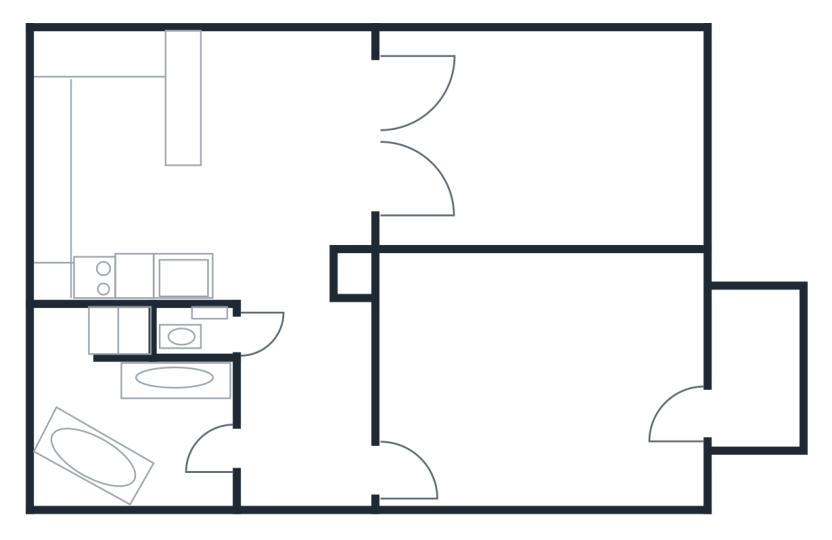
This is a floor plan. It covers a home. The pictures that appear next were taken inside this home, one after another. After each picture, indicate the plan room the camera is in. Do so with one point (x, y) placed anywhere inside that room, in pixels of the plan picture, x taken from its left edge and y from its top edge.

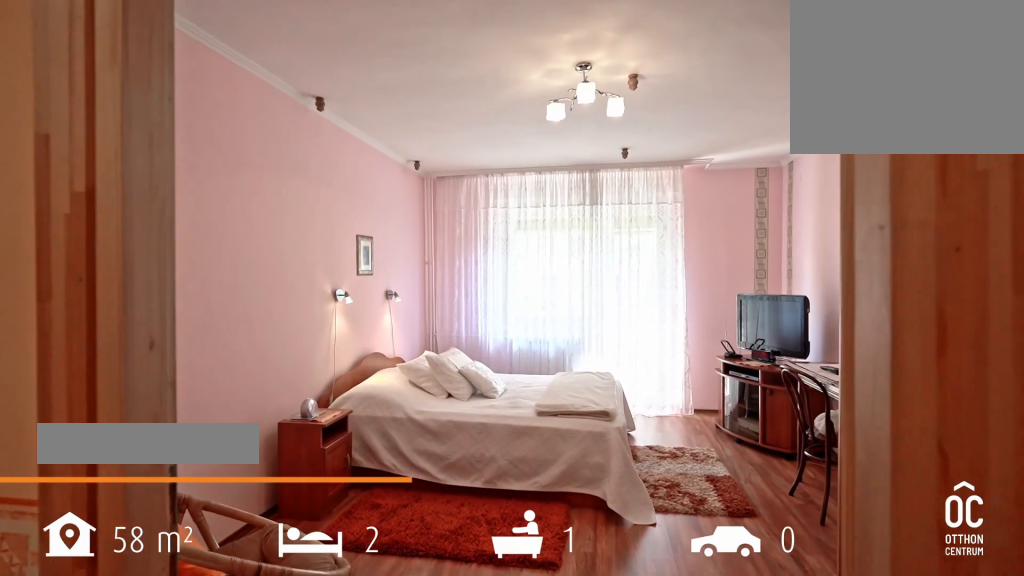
(562, 405)
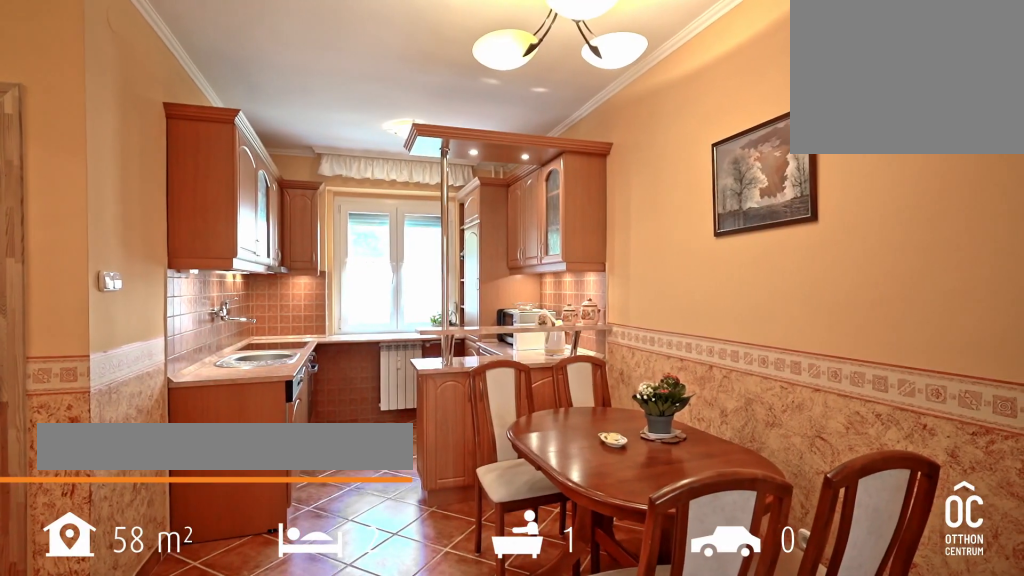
(276, 197)
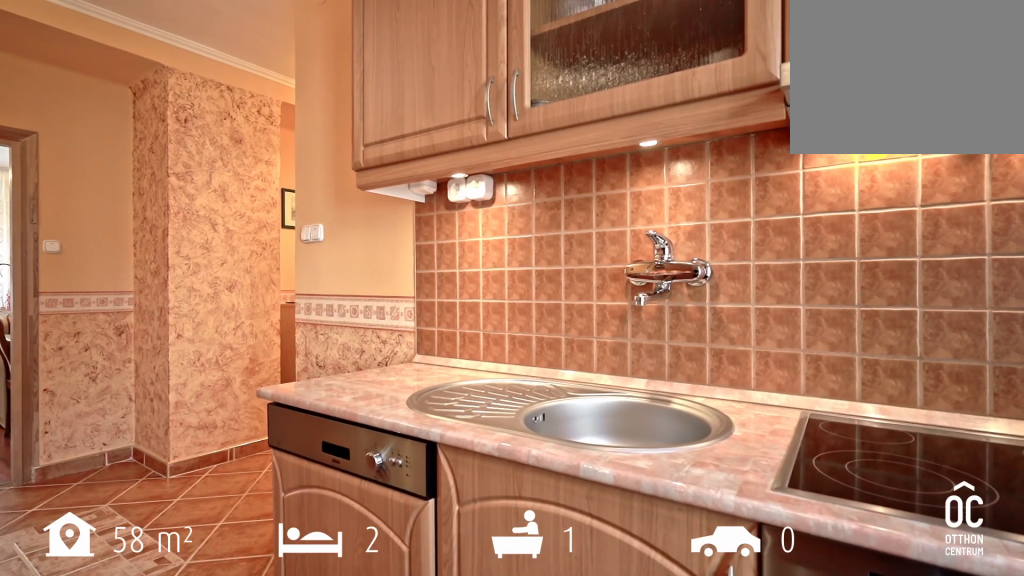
(276, 197)
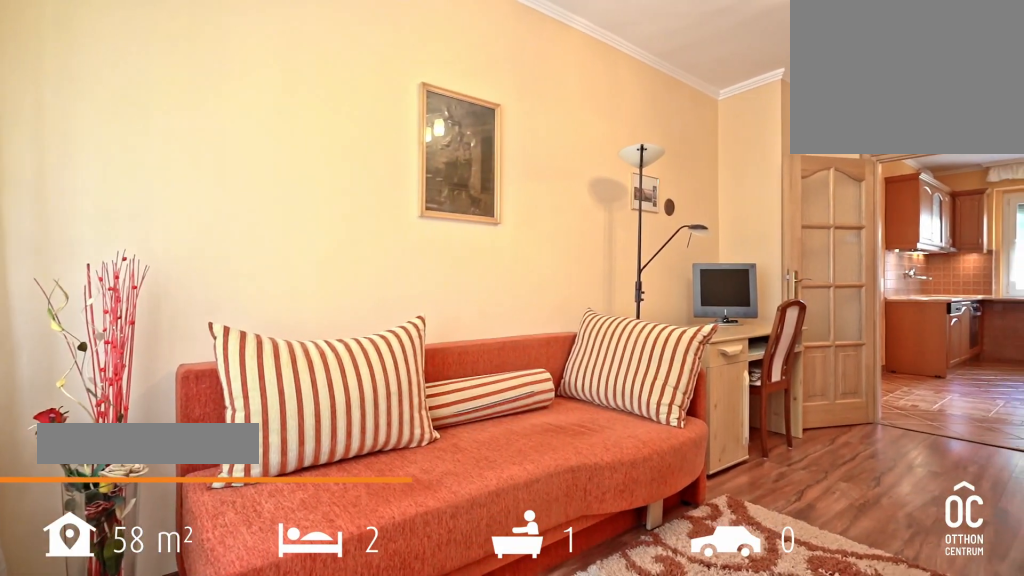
(562, 128)
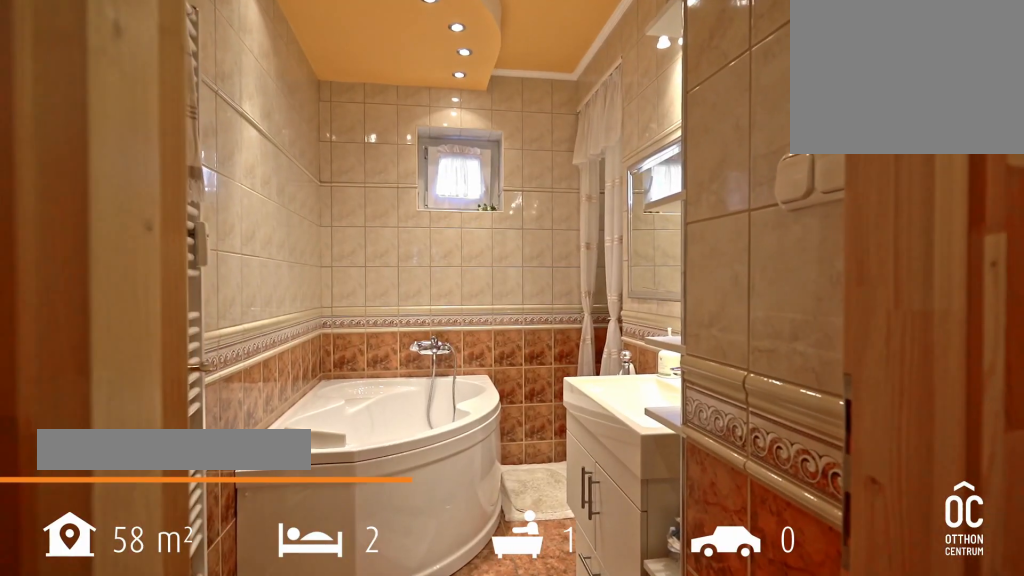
(144, 415)
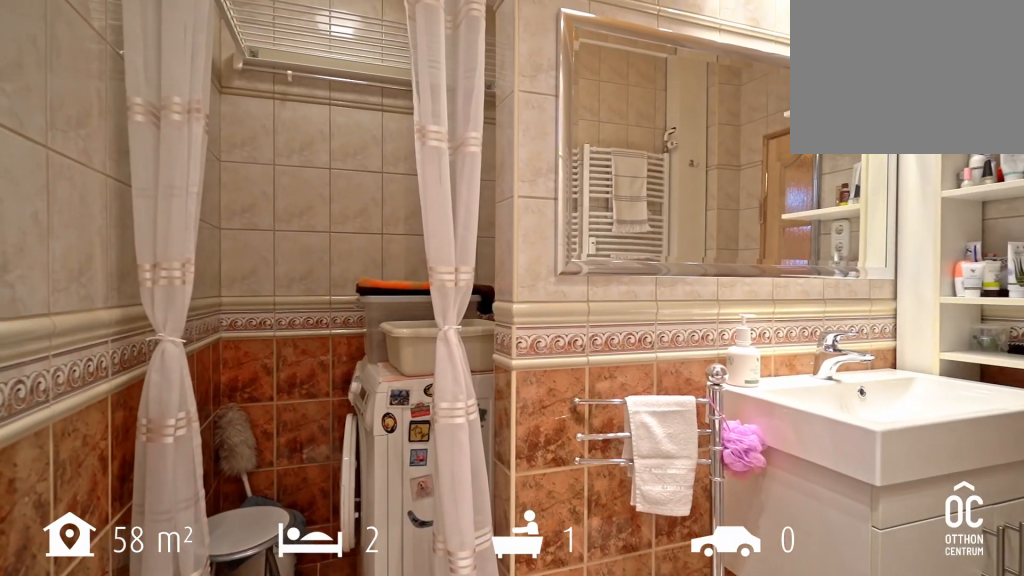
(144, 415)
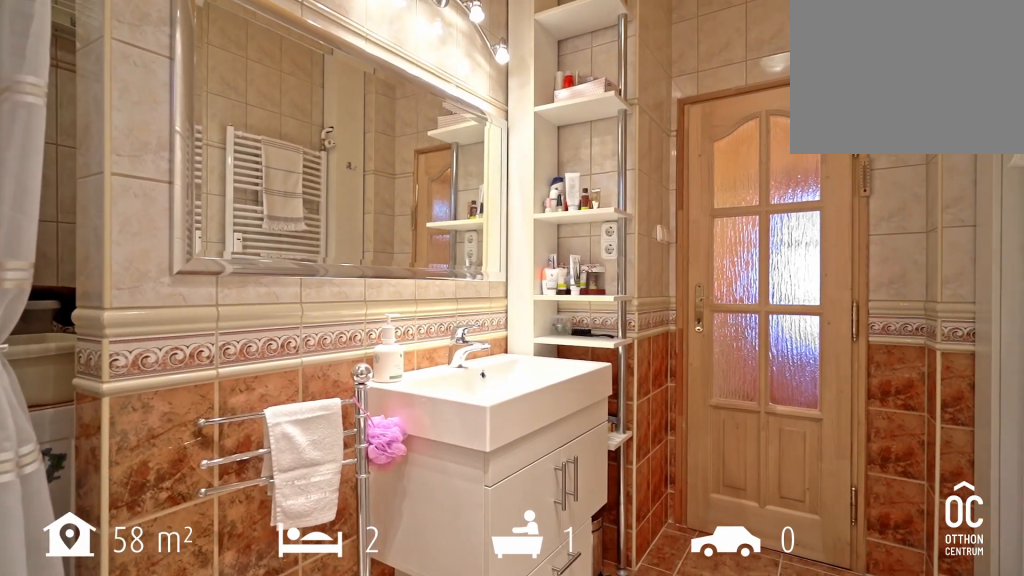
(144, 415)
